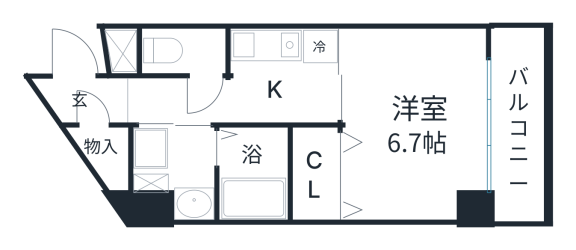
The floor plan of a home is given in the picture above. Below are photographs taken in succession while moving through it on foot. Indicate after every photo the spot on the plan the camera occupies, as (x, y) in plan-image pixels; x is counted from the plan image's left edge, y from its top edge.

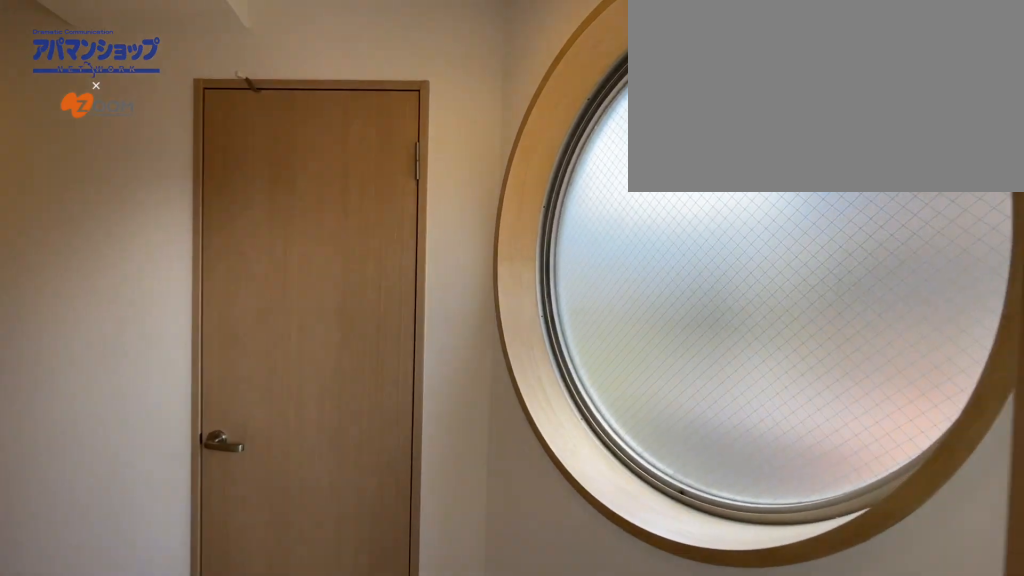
(63, 49)
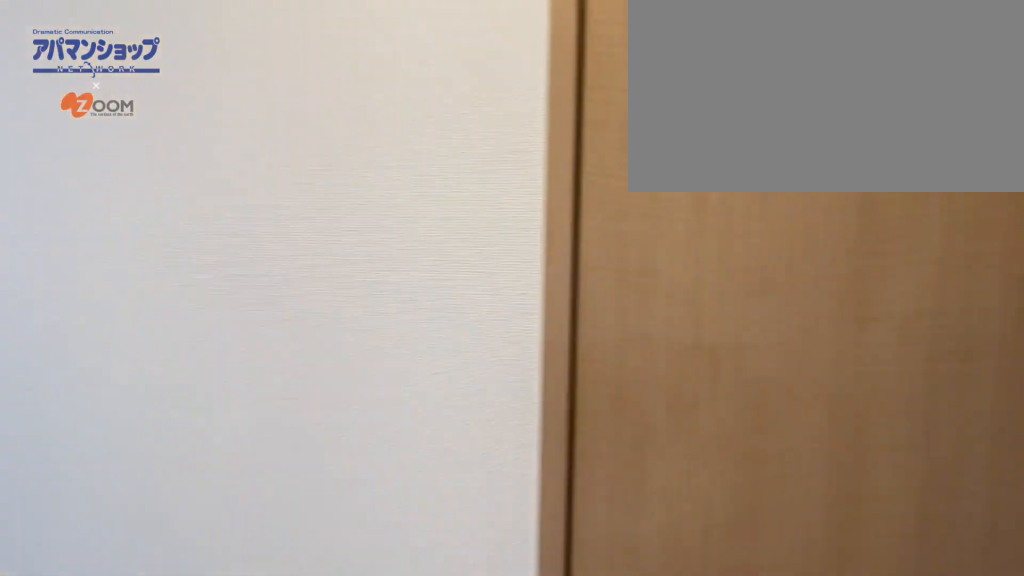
(63, 96)
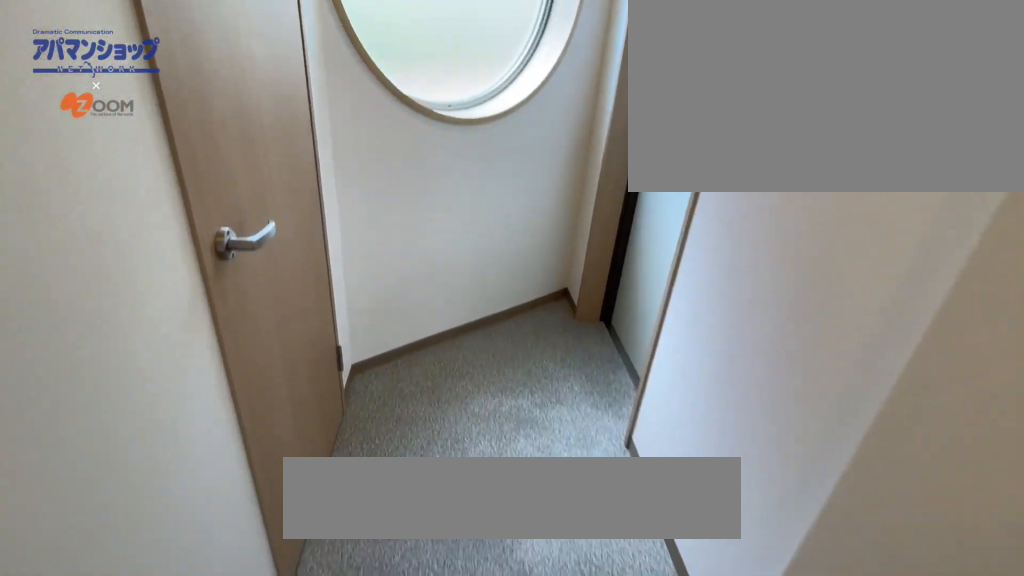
(133, 98)
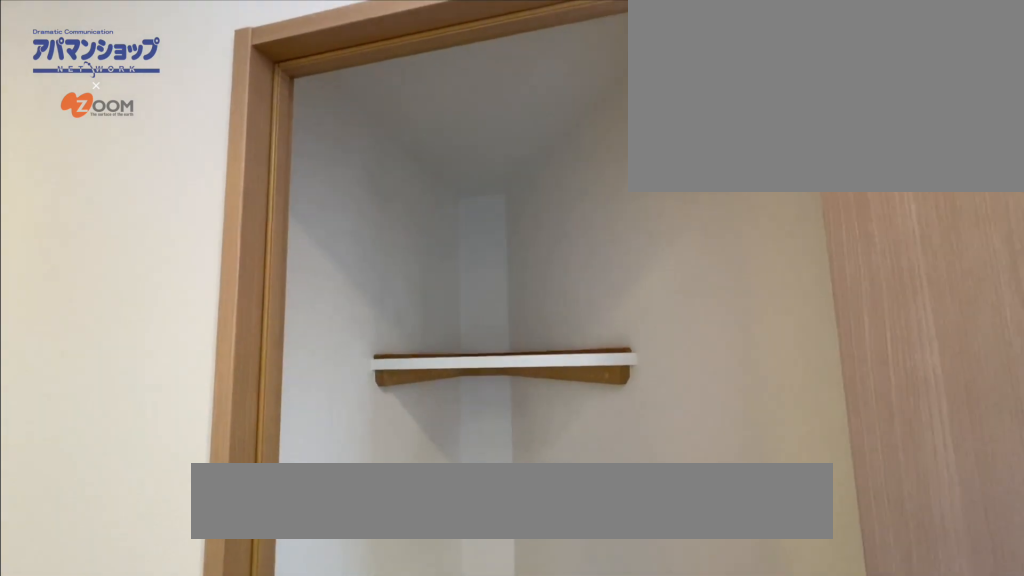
(90, 79)
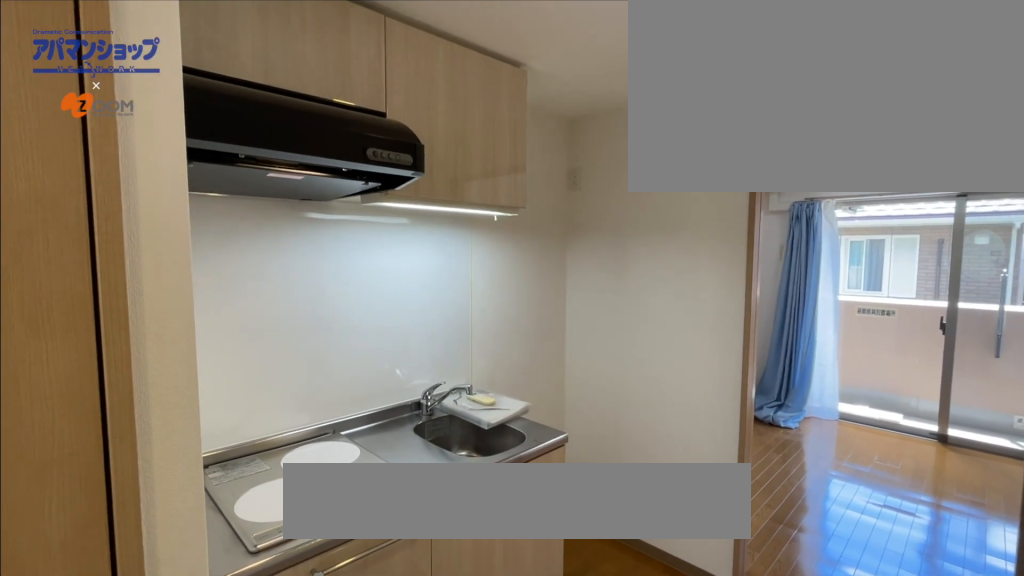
(231, 98)
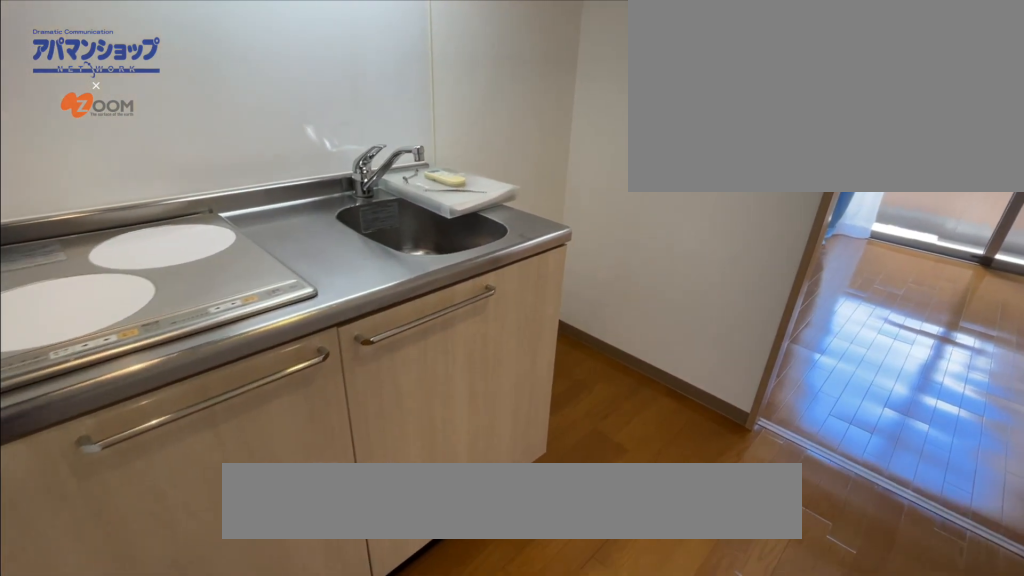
(231, 98)
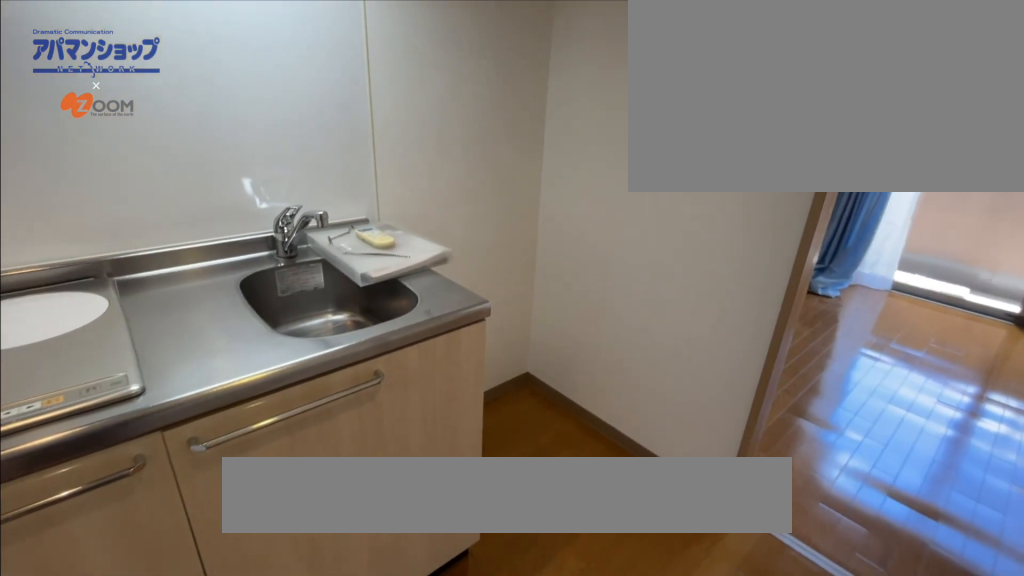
(231, 98)
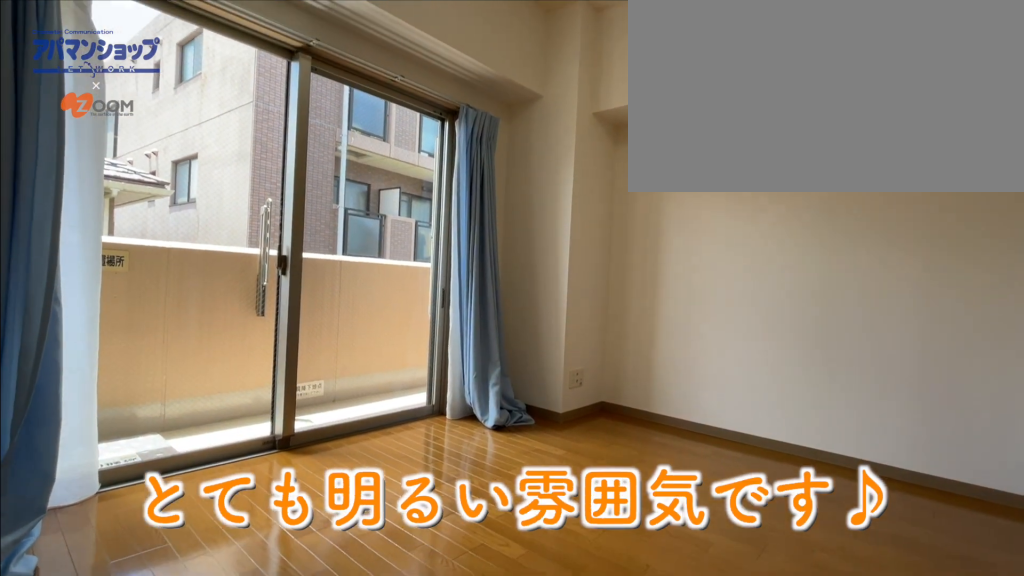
(358, 43)
